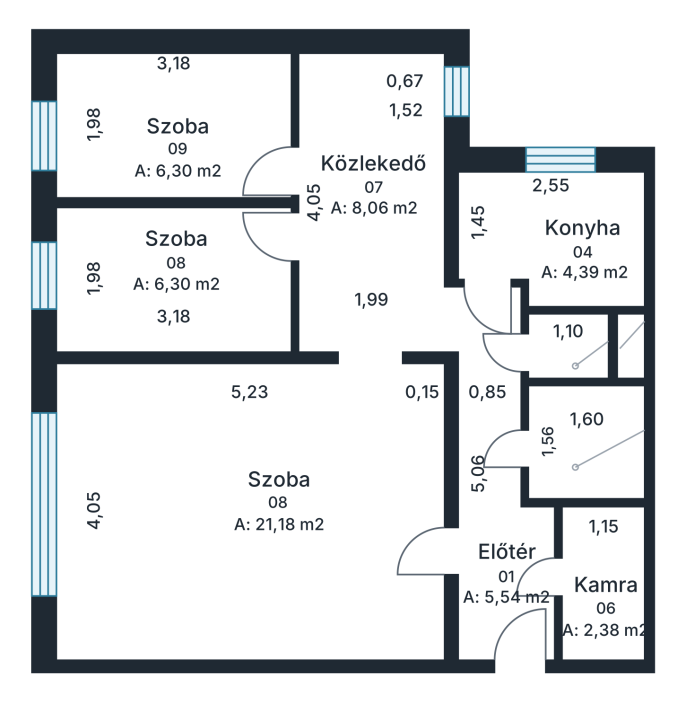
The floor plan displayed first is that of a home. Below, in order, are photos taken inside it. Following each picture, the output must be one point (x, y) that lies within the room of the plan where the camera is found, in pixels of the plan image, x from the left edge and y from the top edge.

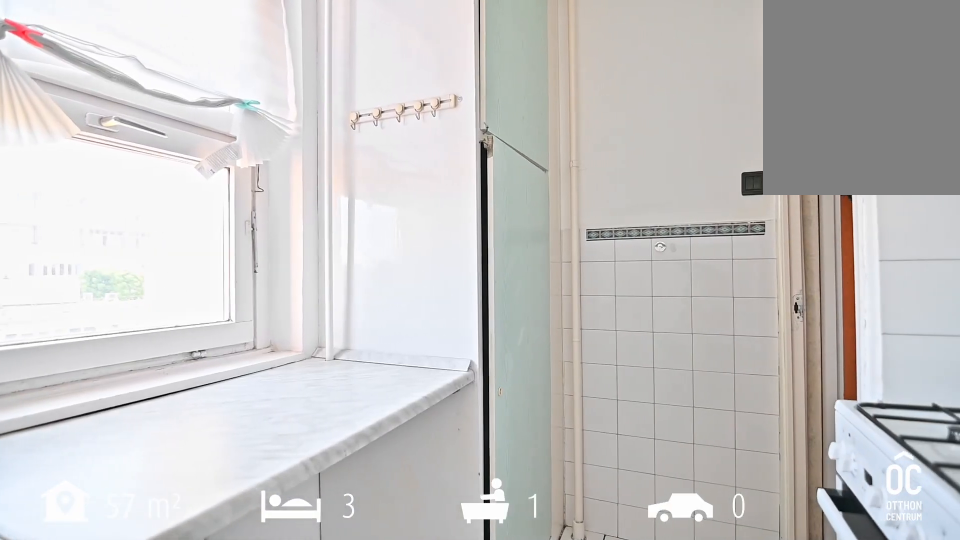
(560, 233)
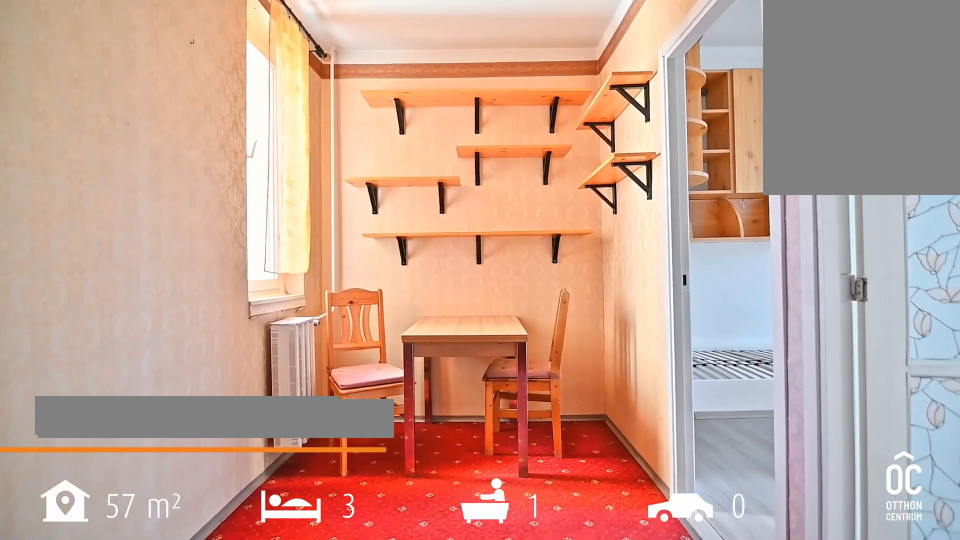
(366, 208)
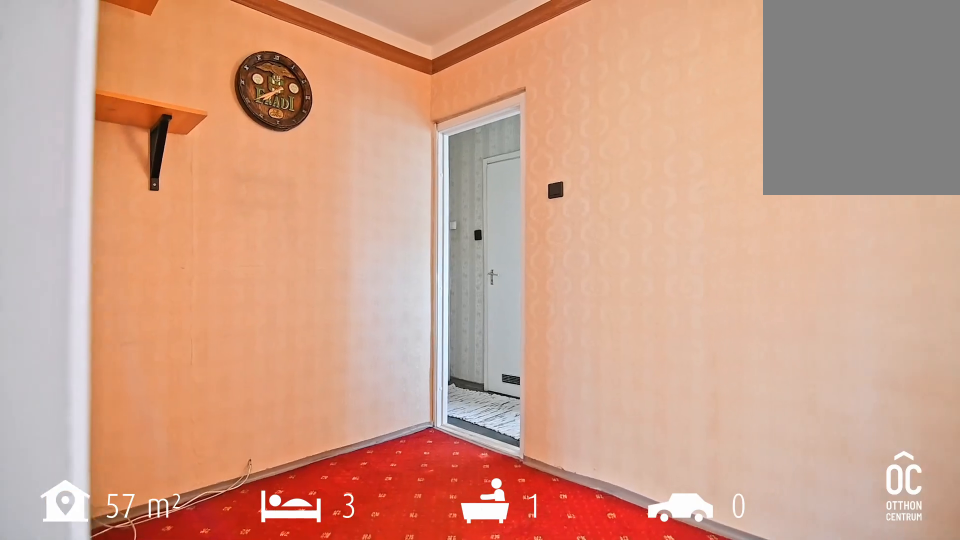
(366, 208)
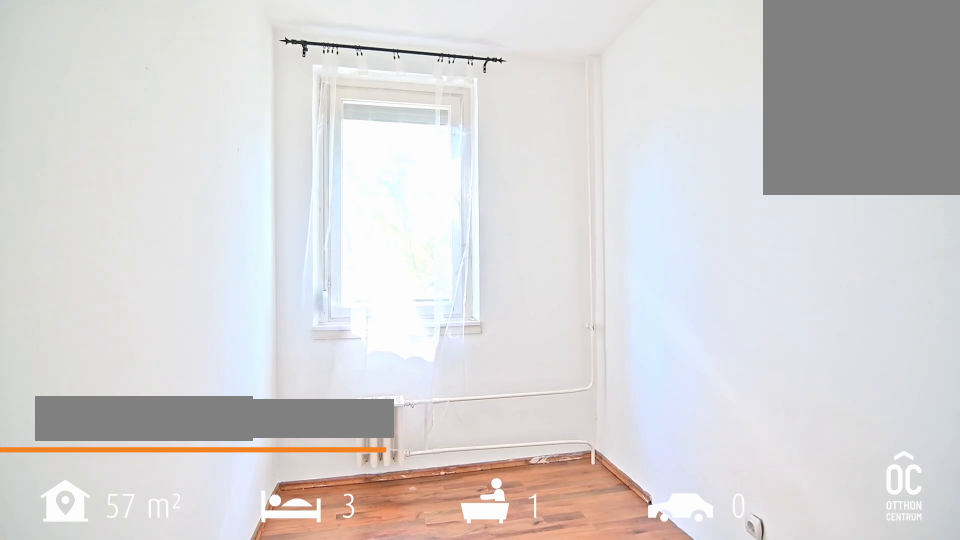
(179, 123)
